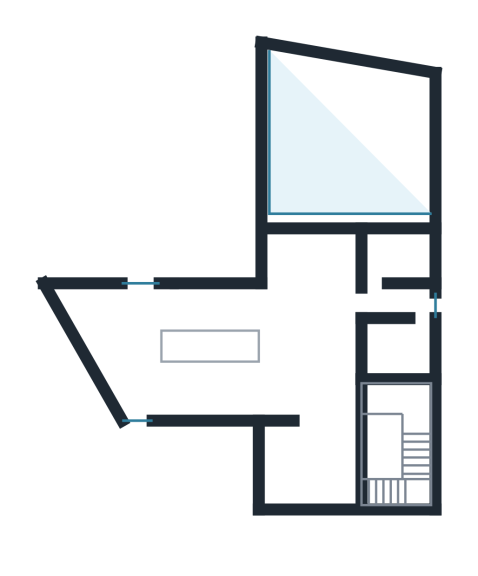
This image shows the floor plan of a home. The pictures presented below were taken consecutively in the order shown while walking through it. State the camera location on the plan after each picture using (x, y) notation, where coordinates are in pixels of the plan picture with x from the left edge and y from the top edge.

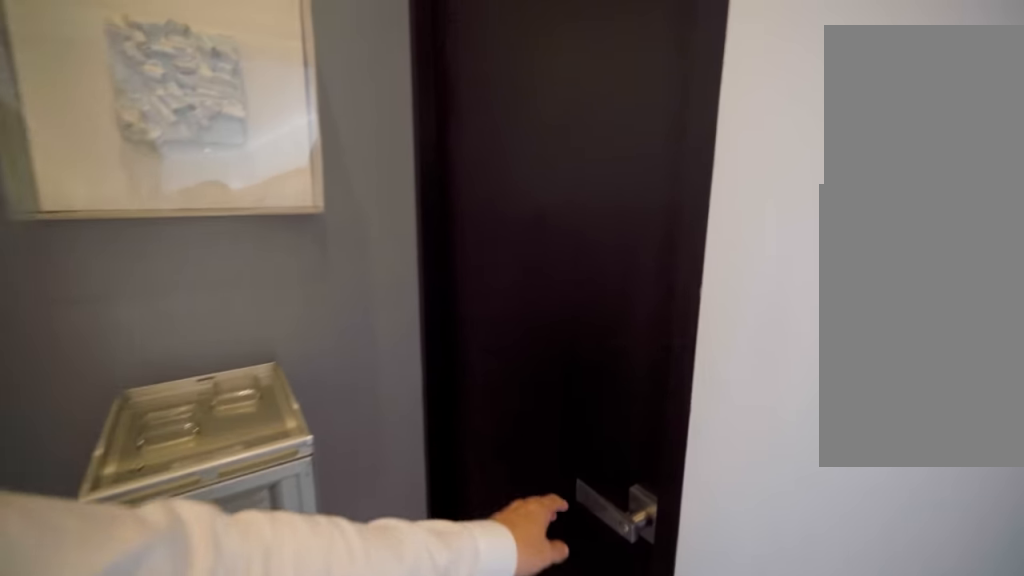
(405, 301)
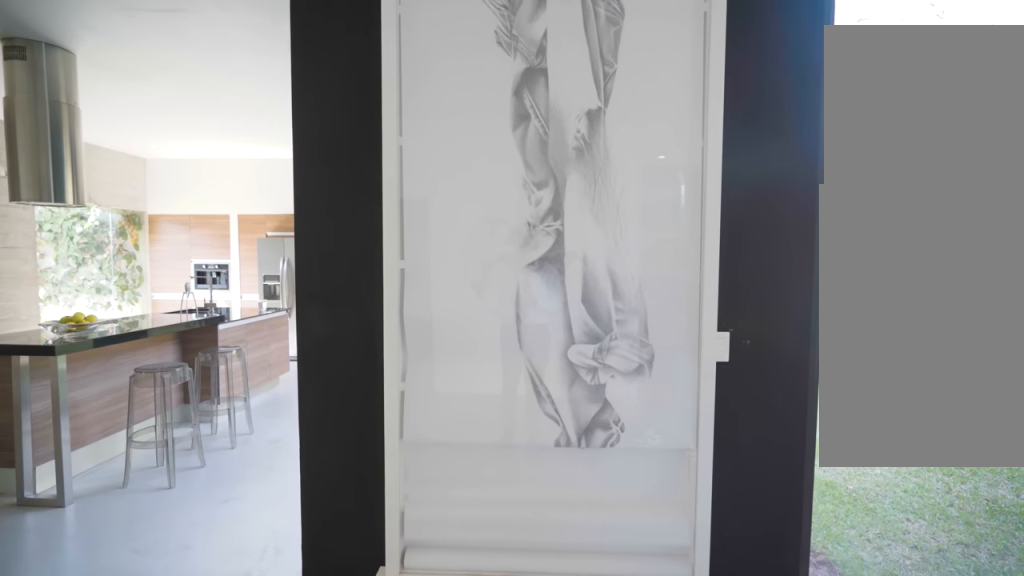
(326, 280)
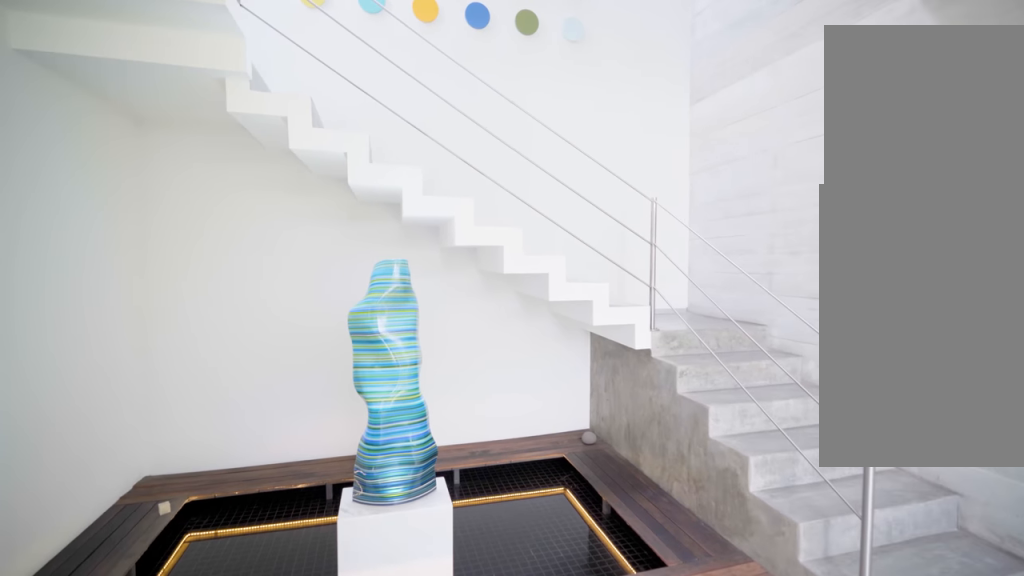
(286, 371)
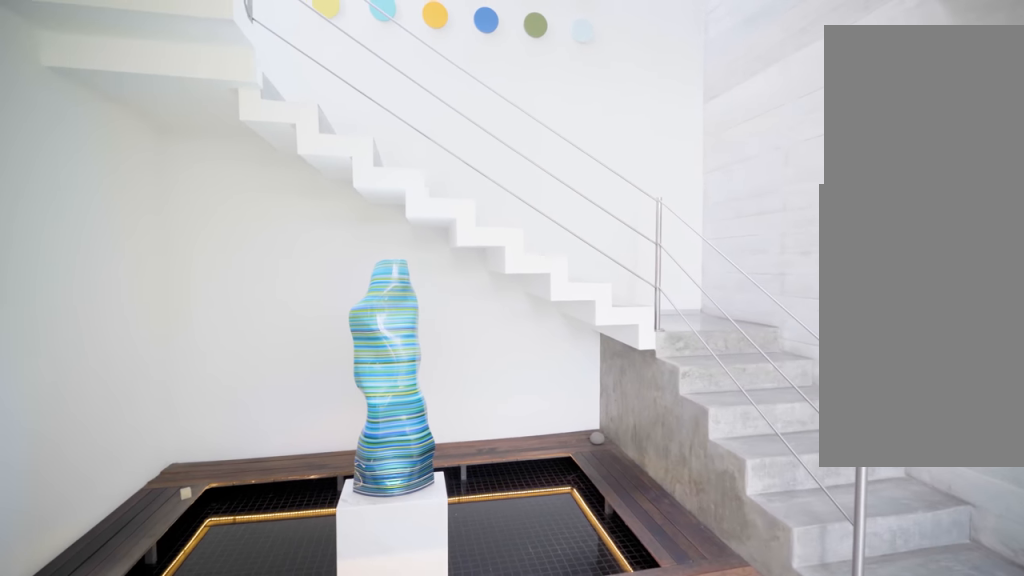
(294, 382)
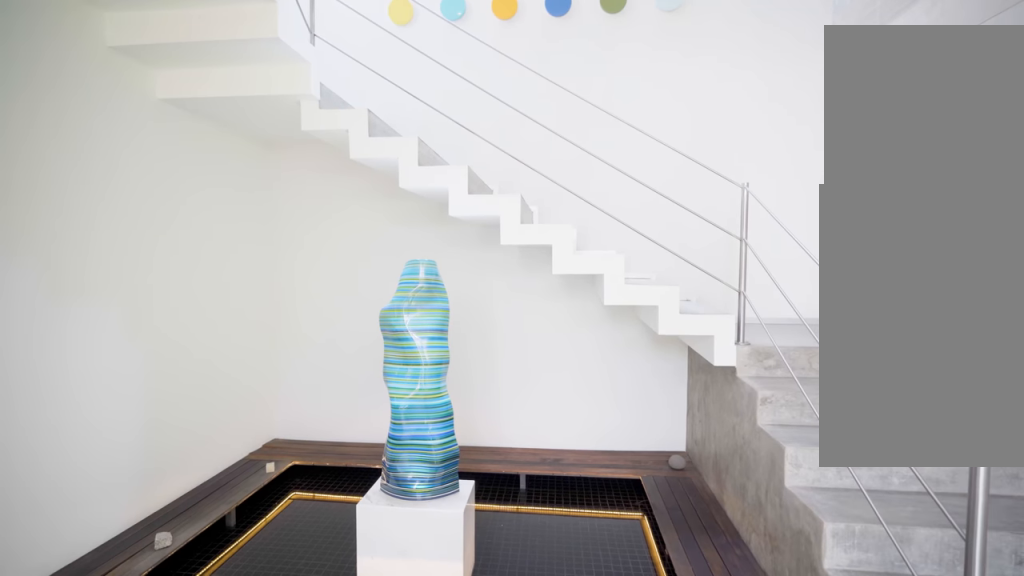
(312, 400)
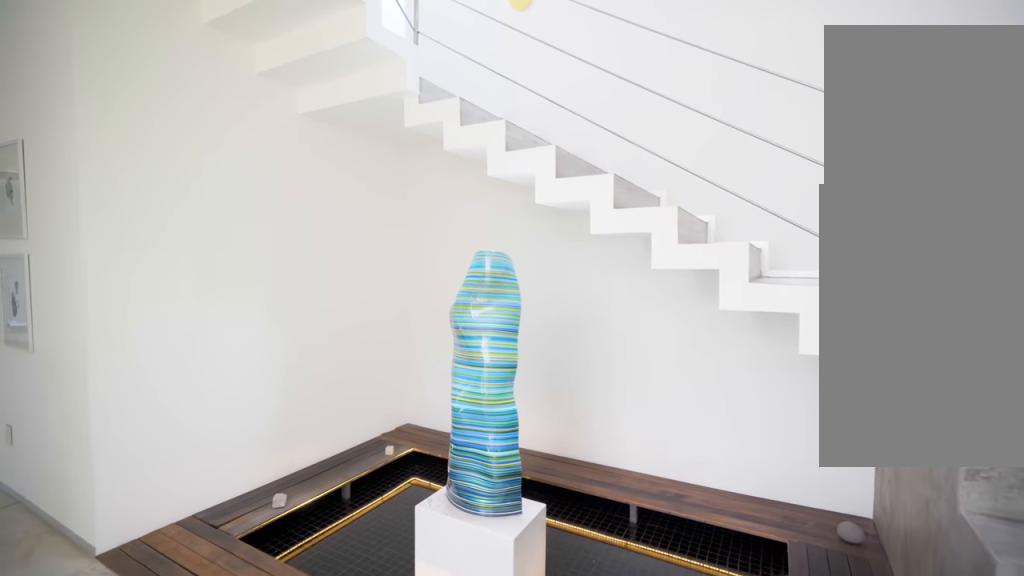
(317, 411)
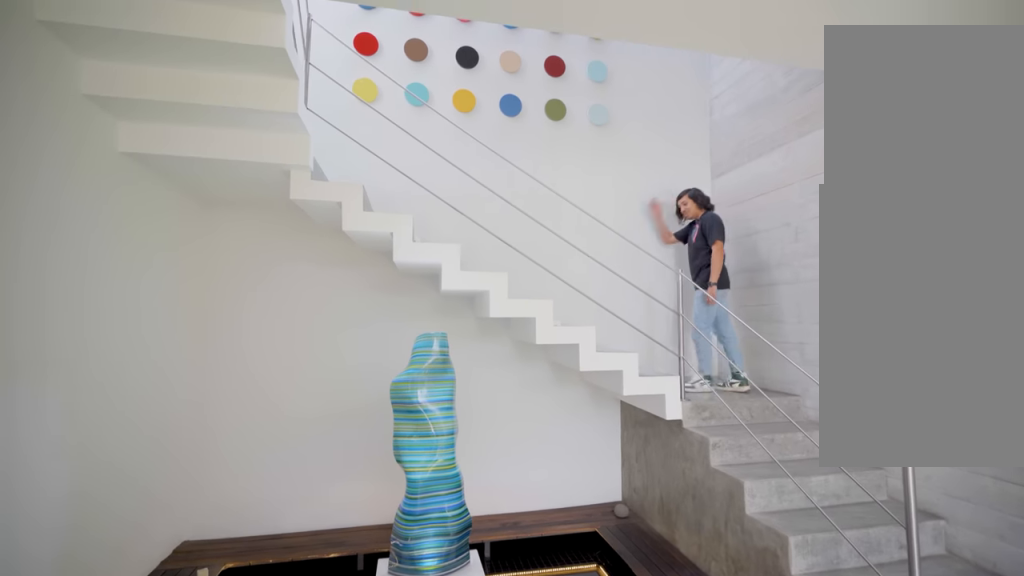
(338, 435)
